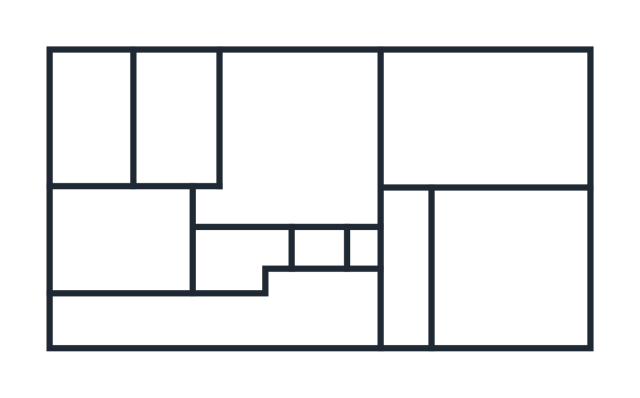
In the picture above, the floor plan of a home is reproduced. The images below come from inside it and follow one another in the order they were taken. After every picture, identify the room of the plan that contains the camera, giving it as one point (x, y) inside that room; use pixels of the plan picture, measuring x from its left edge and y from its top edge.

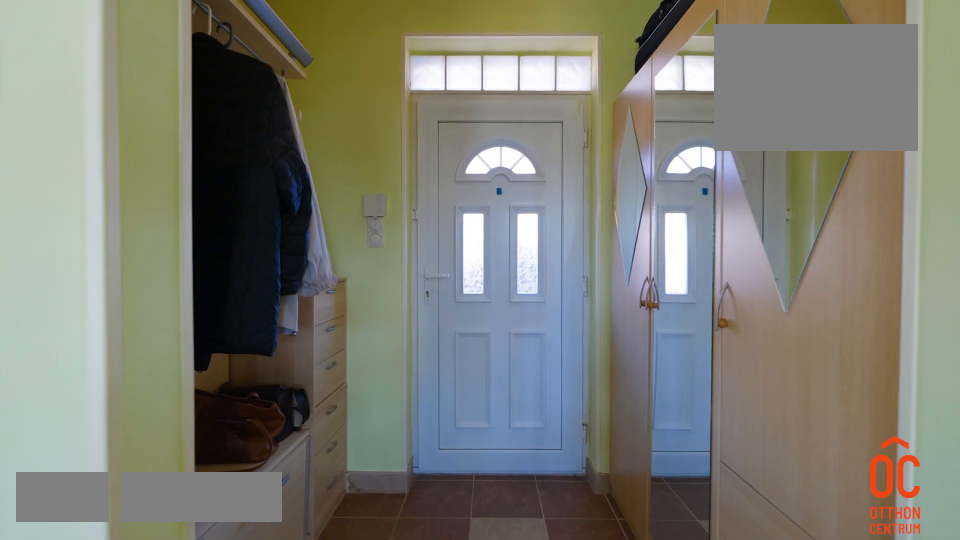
(324, 244)
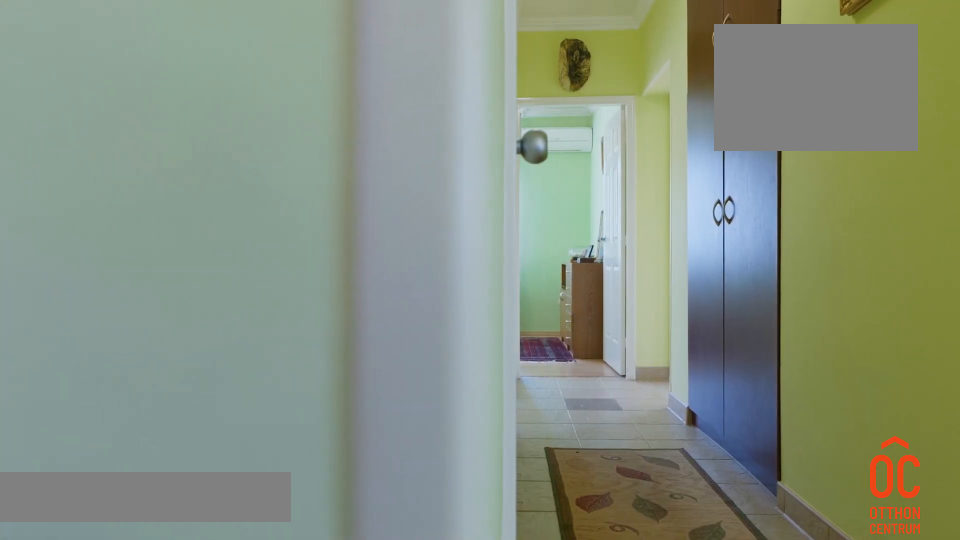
(245, 198)
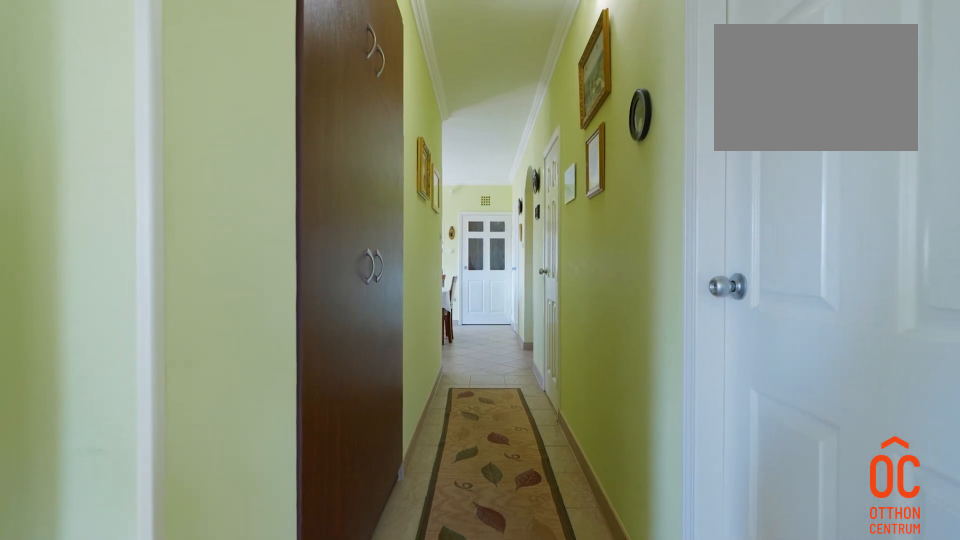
(245, 198)
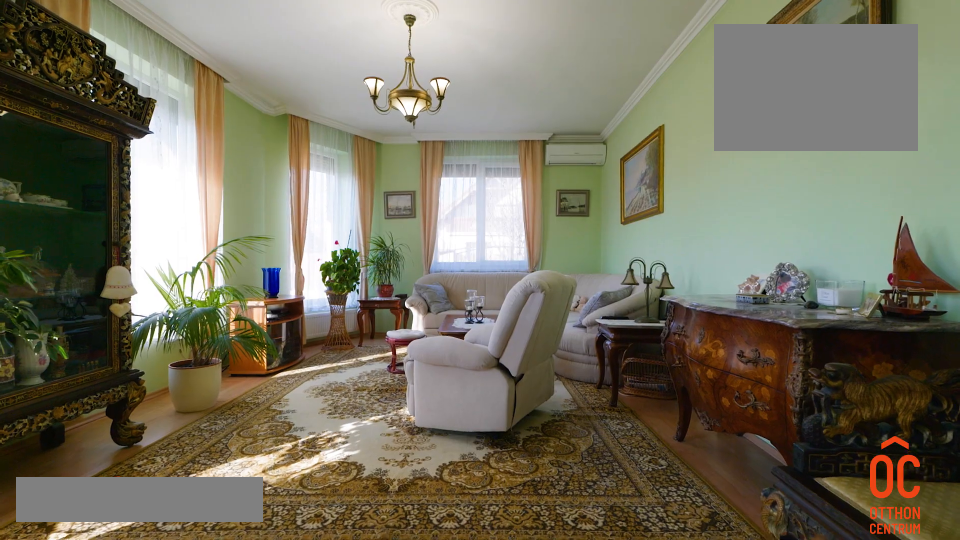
(501, 130)
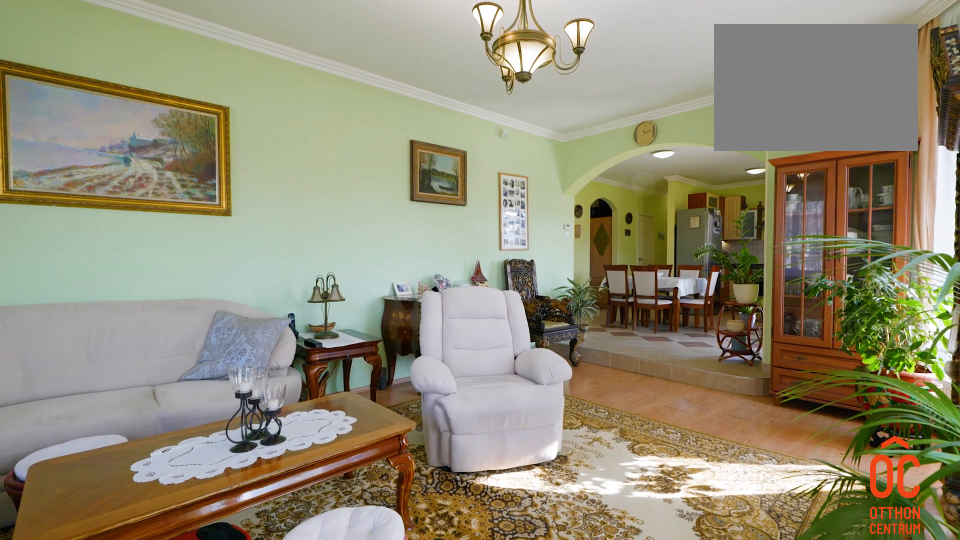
(501, 131)
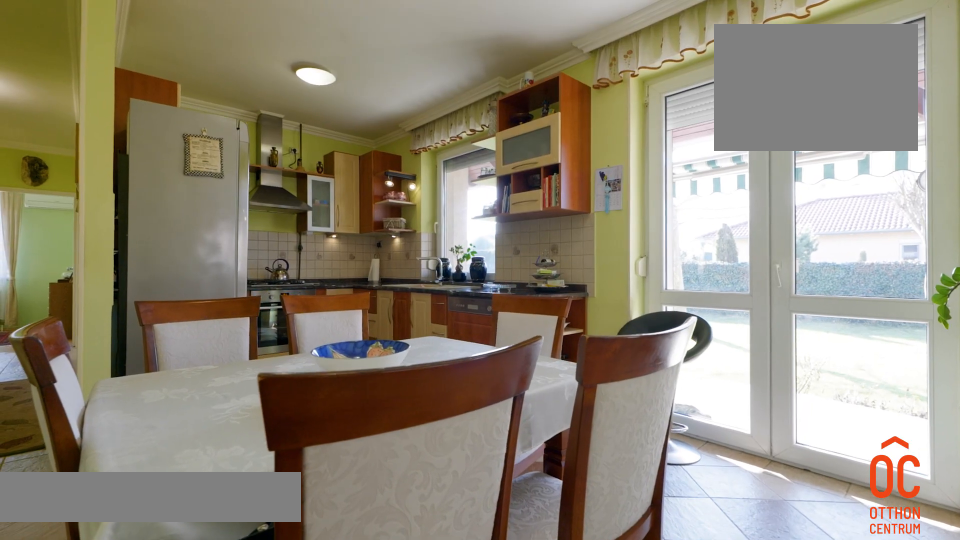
(270, 131)
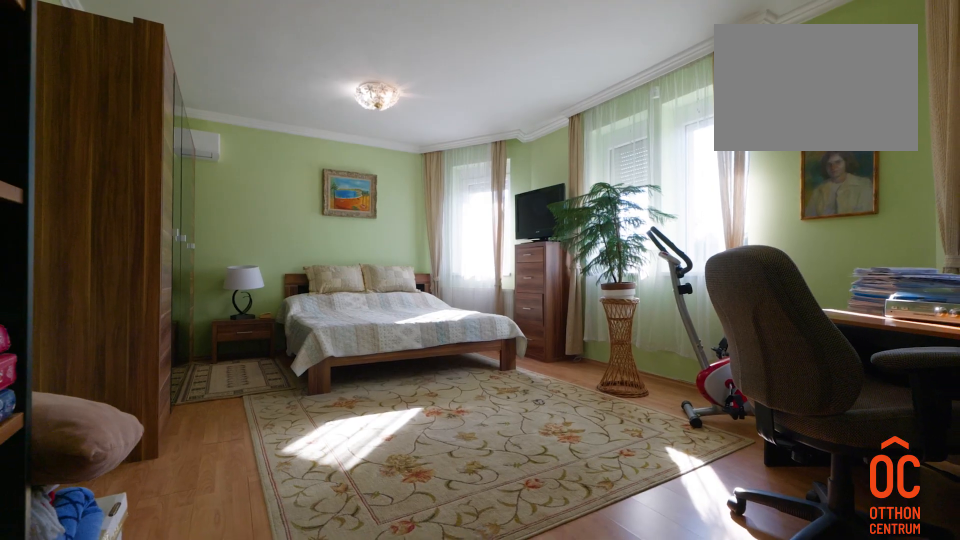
(146, 131)
